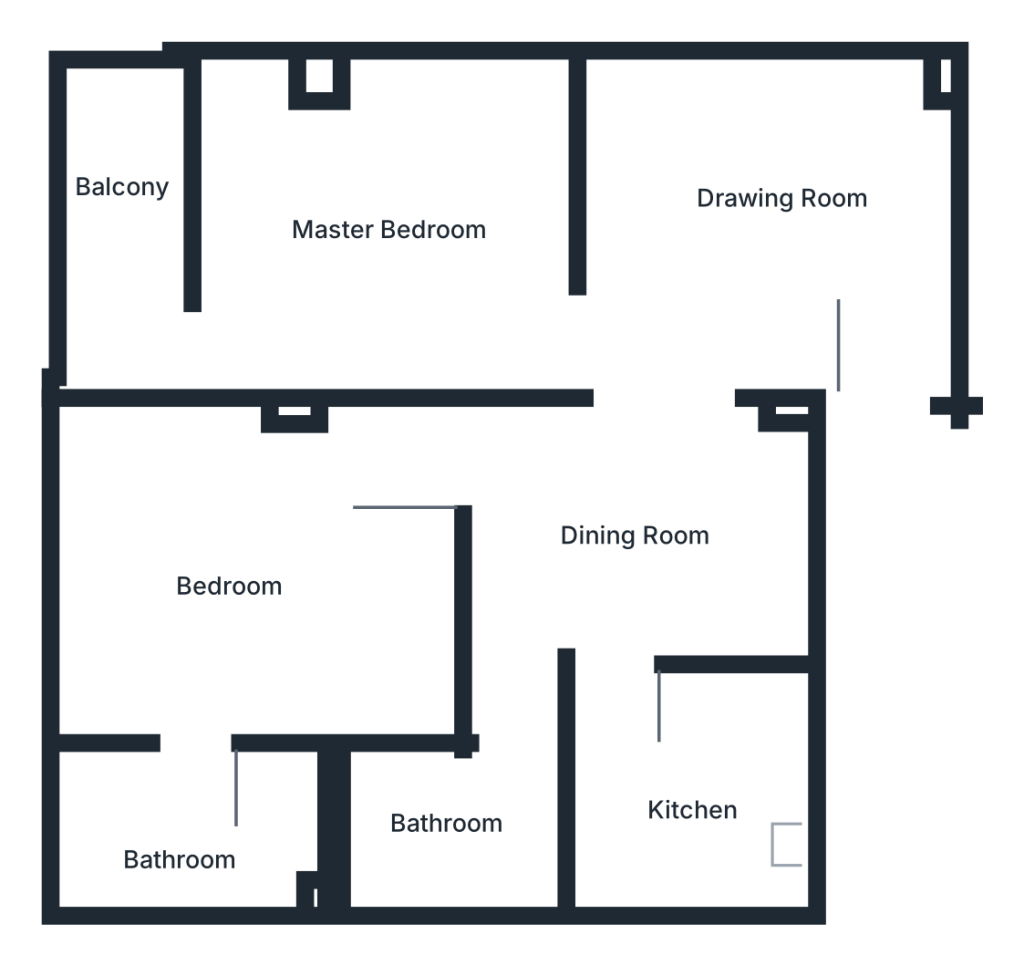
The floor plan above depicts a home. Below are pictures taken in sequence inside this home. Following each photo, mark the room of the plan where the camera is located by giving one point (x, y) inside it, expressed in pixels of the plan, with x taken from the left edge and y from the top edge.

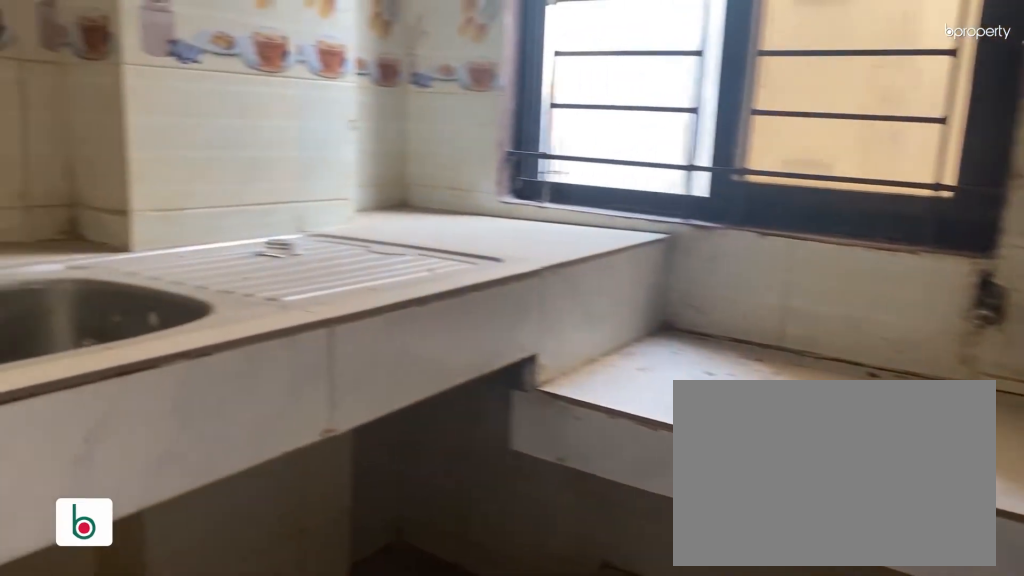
(693, 774)
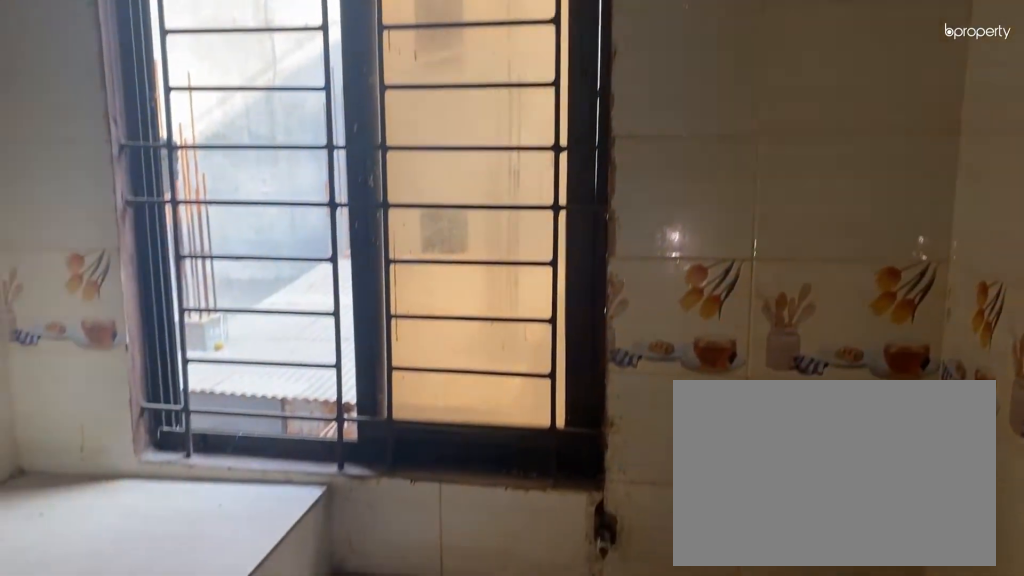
(694, 774)
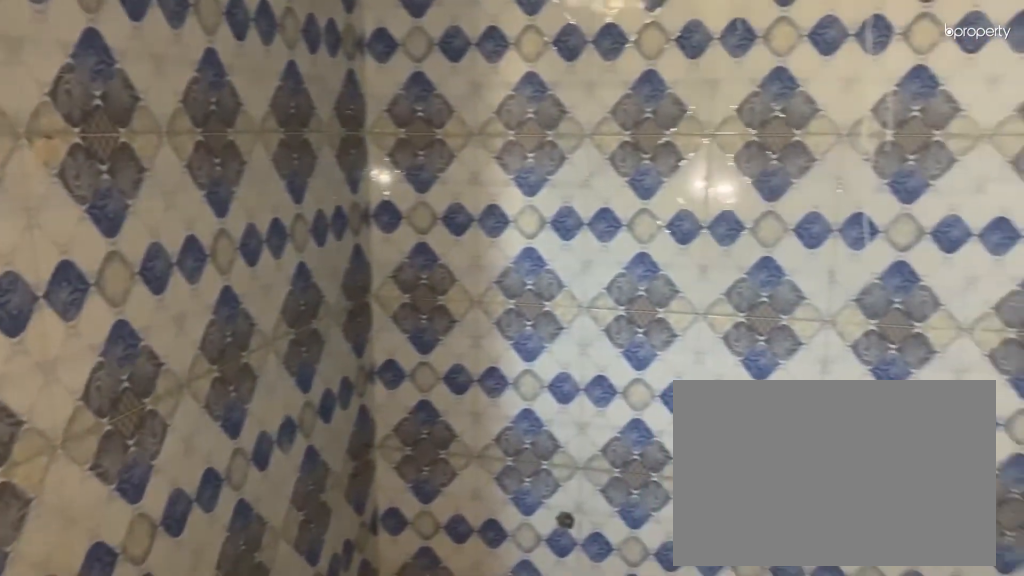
(475, 810)
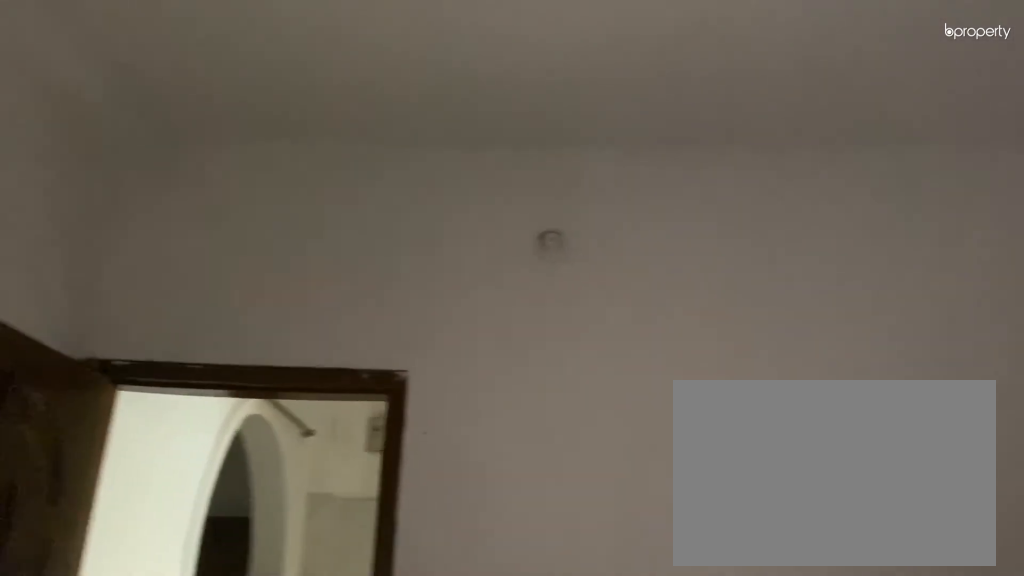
(275, 602)
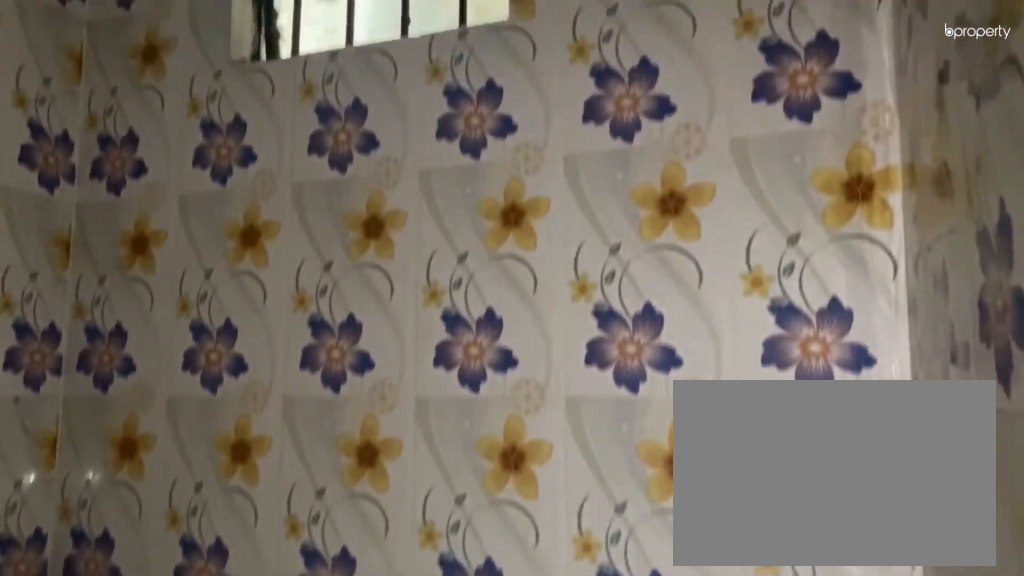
(203, 816)
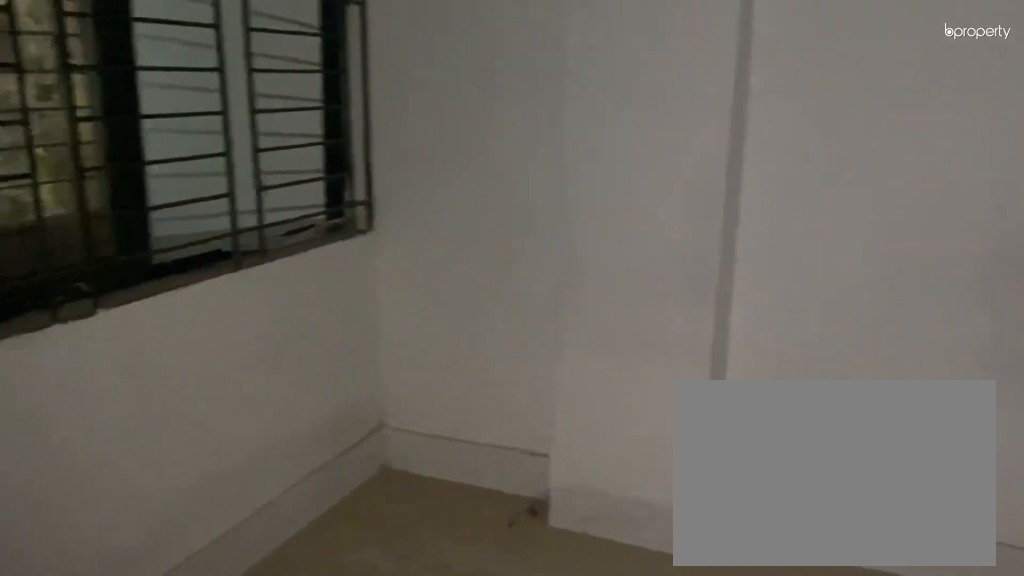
(343, 216)
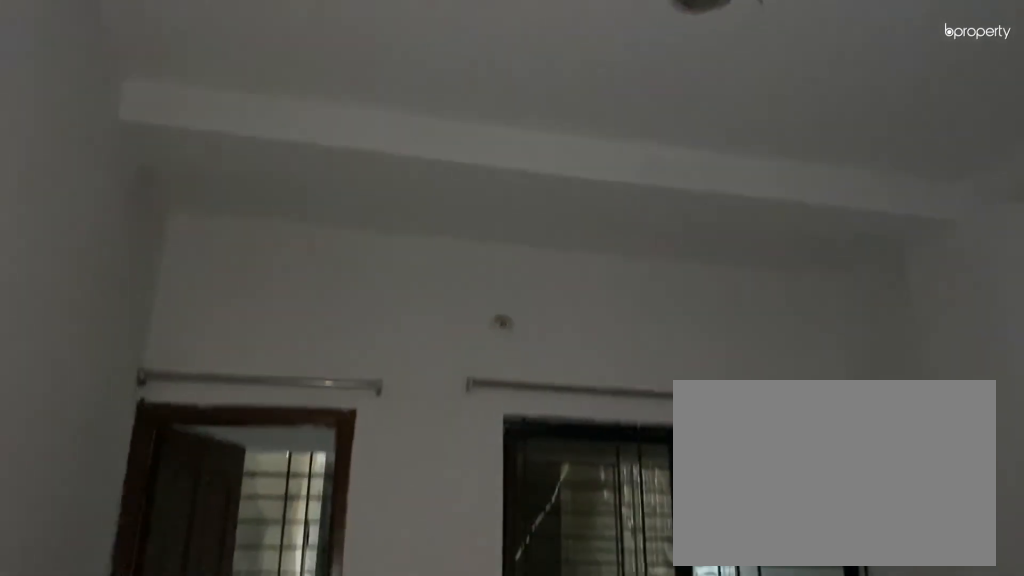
(343, 216)
